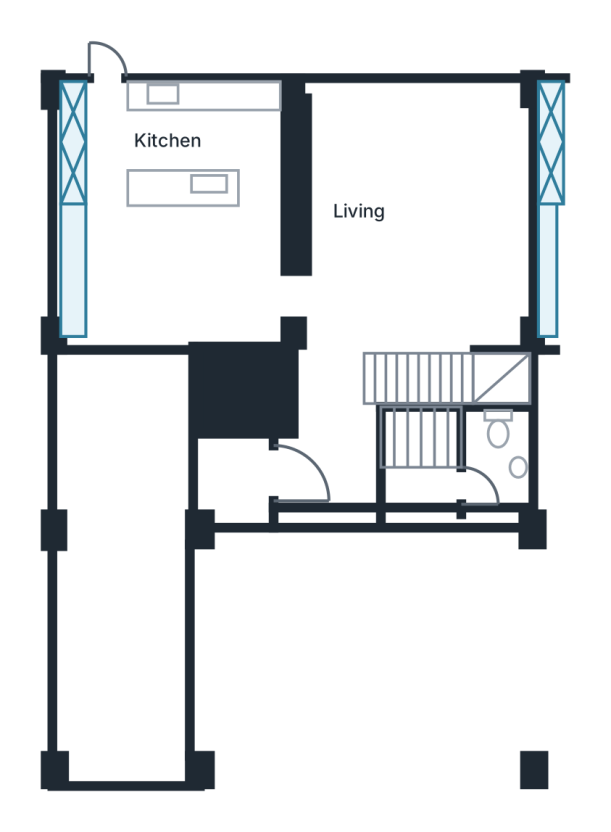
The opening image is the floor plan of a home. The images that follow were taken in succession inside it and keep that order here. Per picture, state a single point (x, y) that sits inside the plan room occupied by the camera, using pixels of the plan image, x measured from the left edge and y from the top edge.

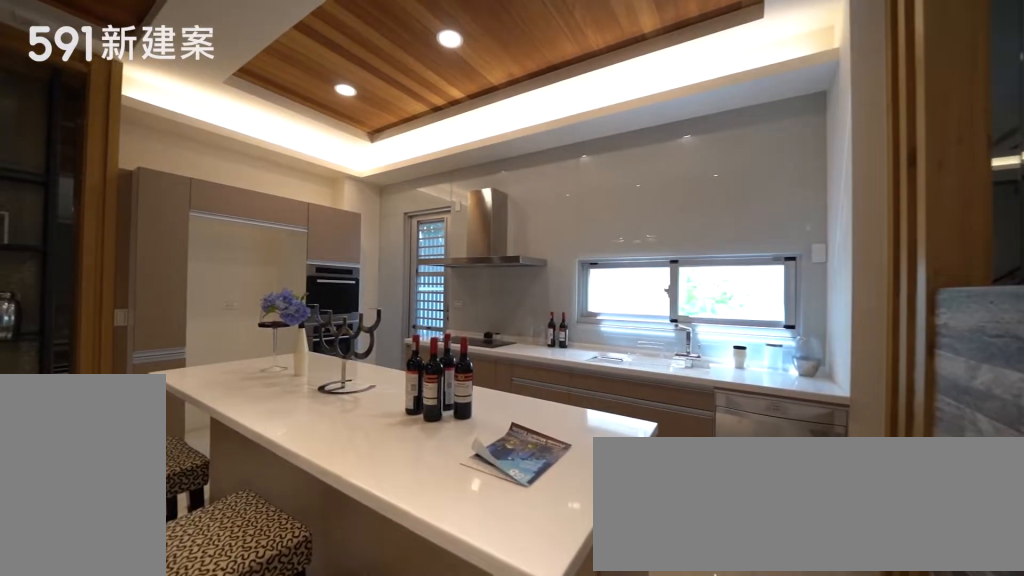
(156, 160)
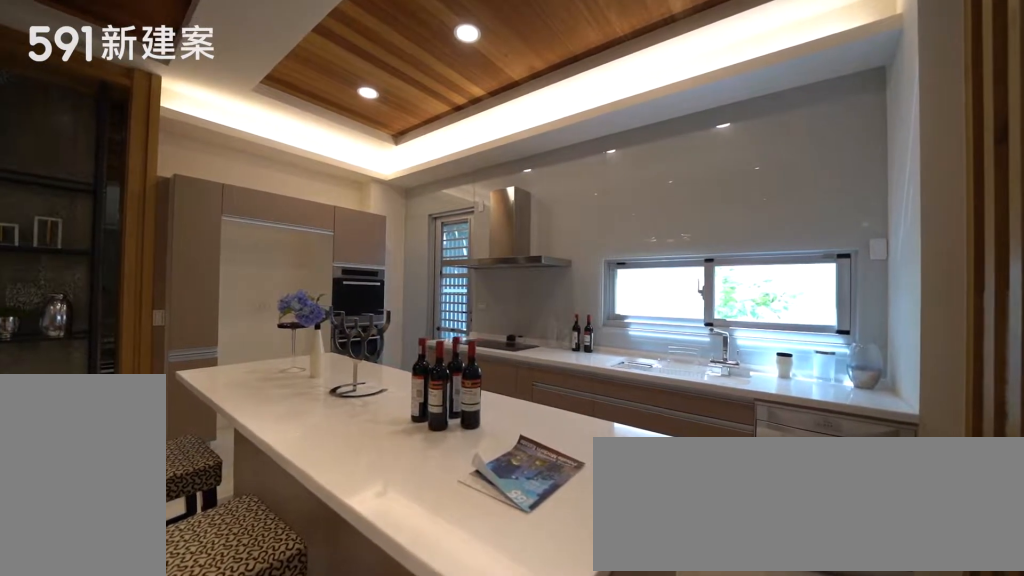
(156, 160)
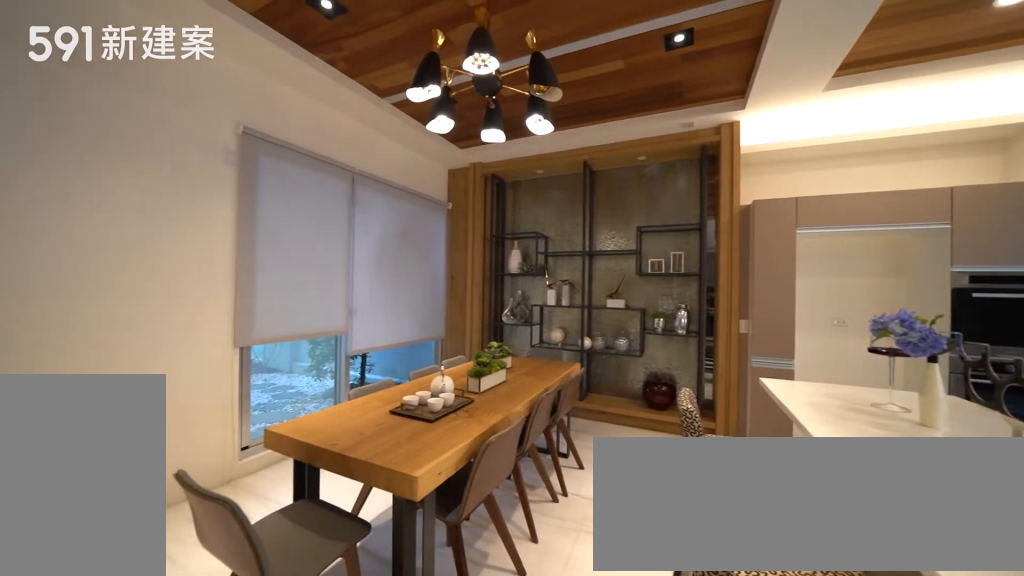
(160, 297)
